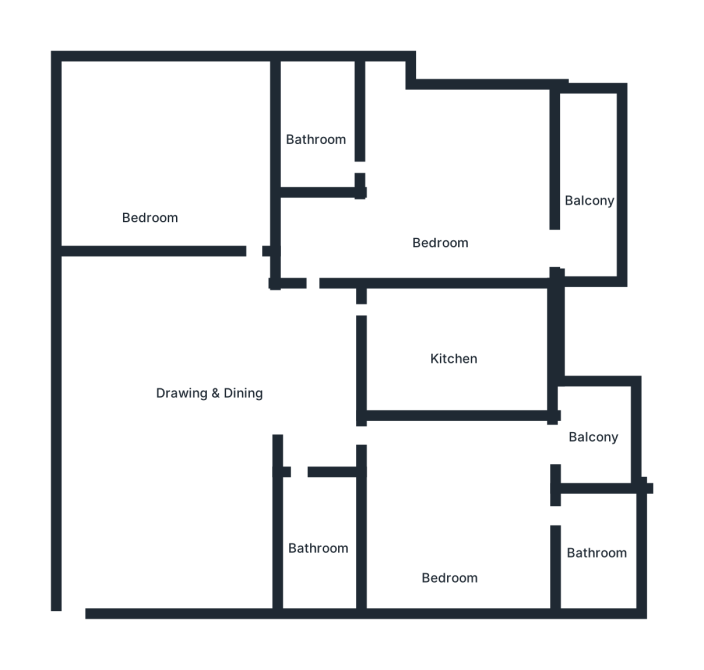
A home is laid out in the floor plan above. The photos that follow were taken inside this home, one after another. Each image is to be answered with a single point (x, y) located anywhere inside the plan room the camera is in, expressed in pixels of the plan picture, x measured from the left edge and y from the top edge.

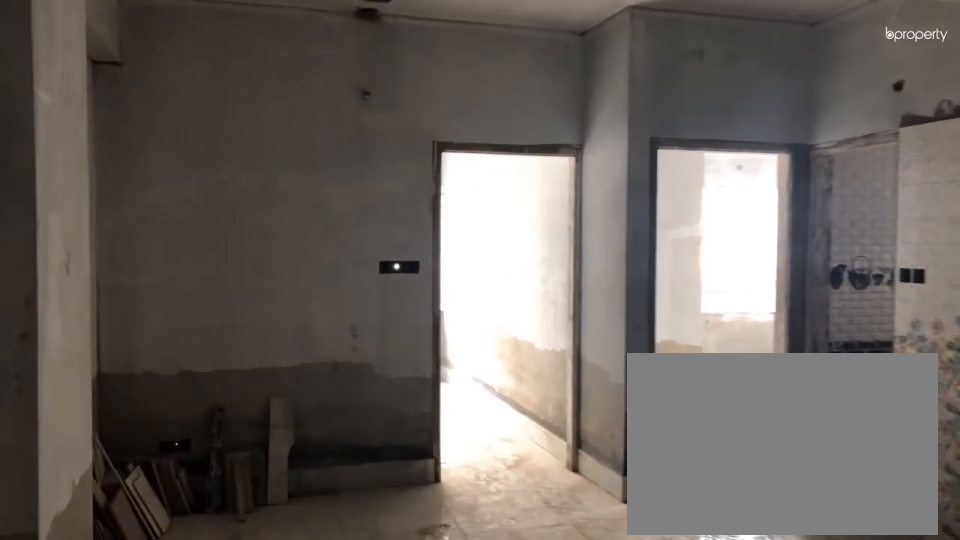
(93, 584)
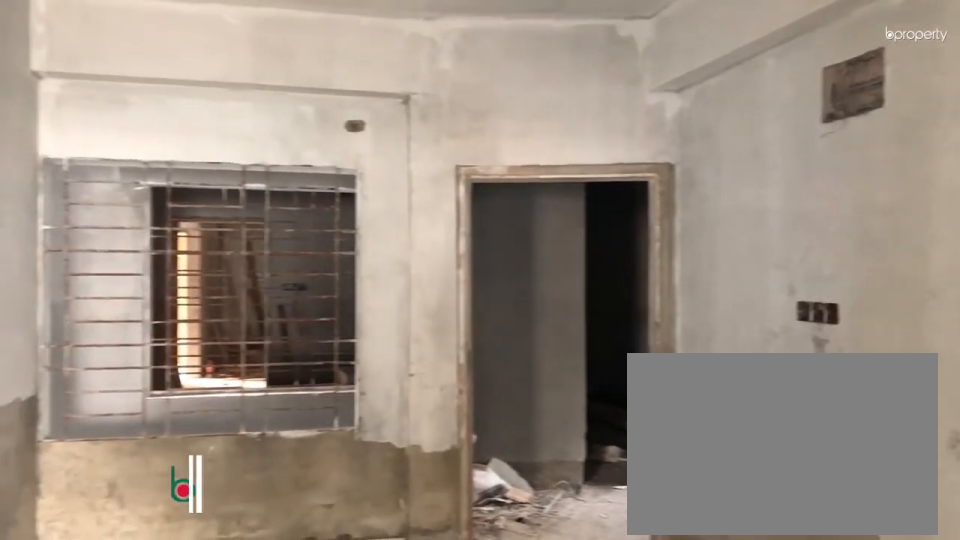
(211, 382)
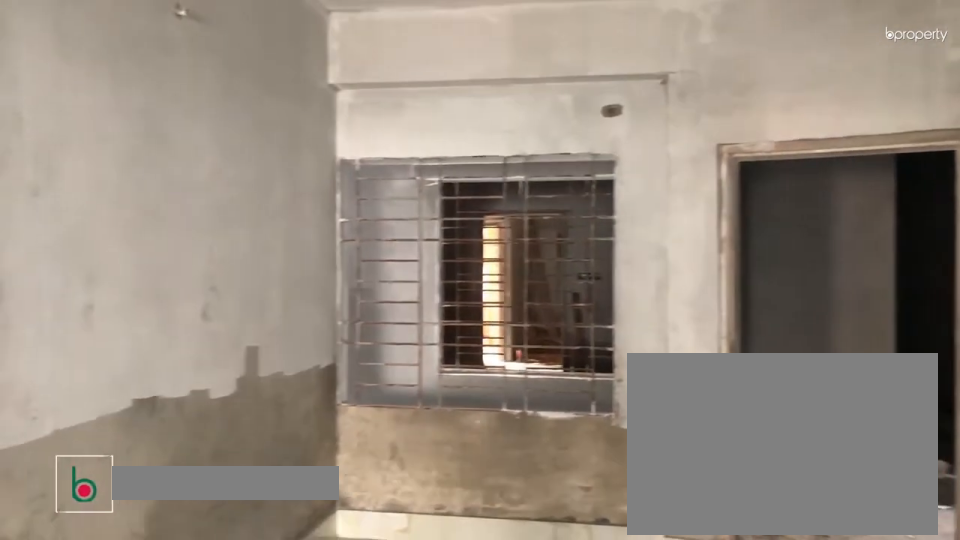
(211, 382)
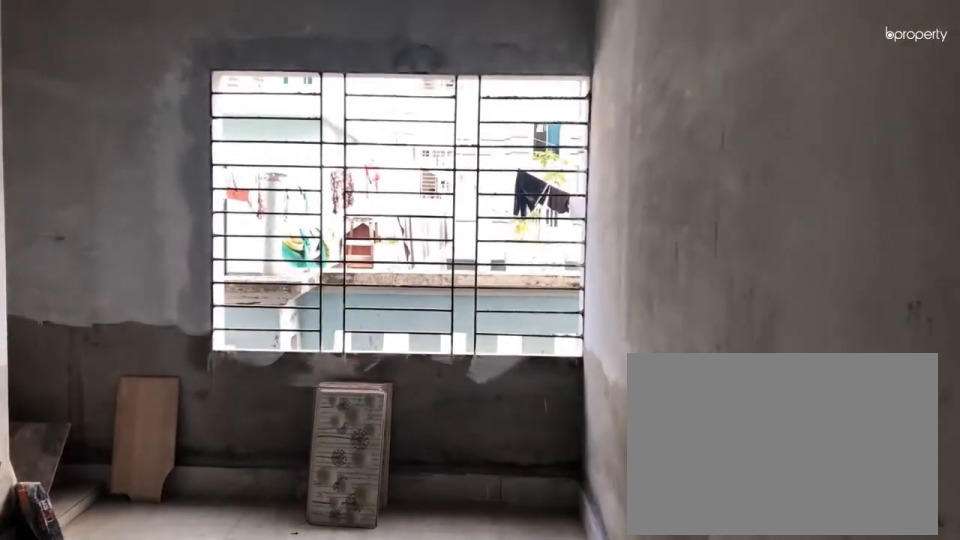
(240, 205)
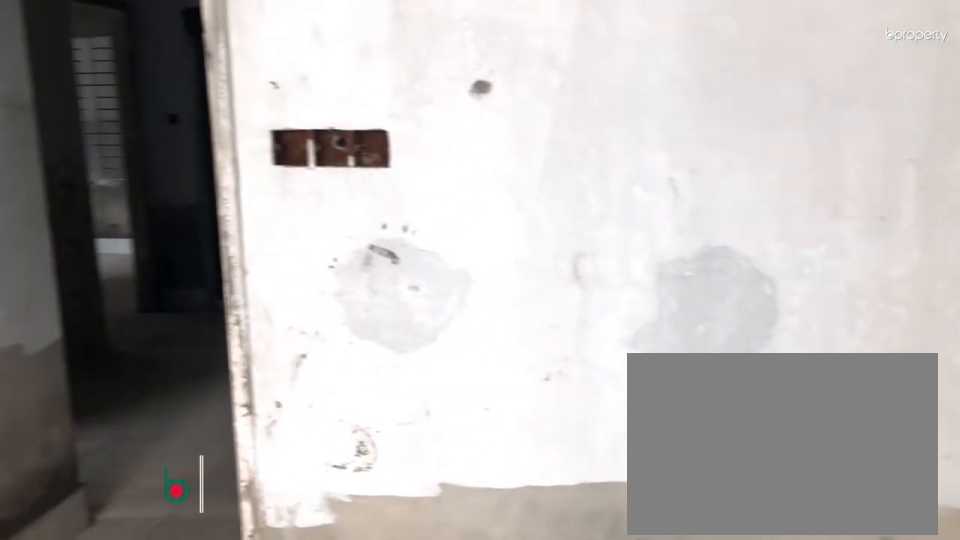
(148, 156)
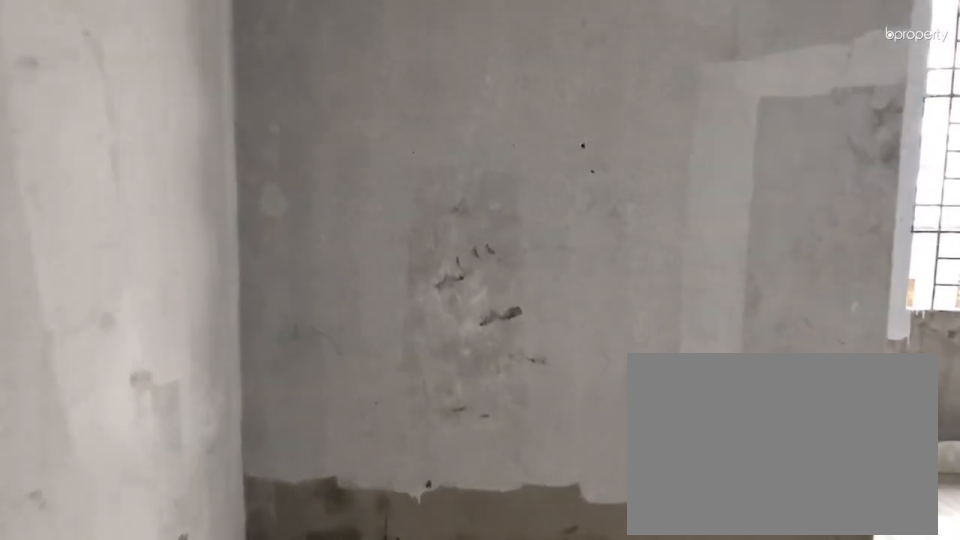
(356, 241)
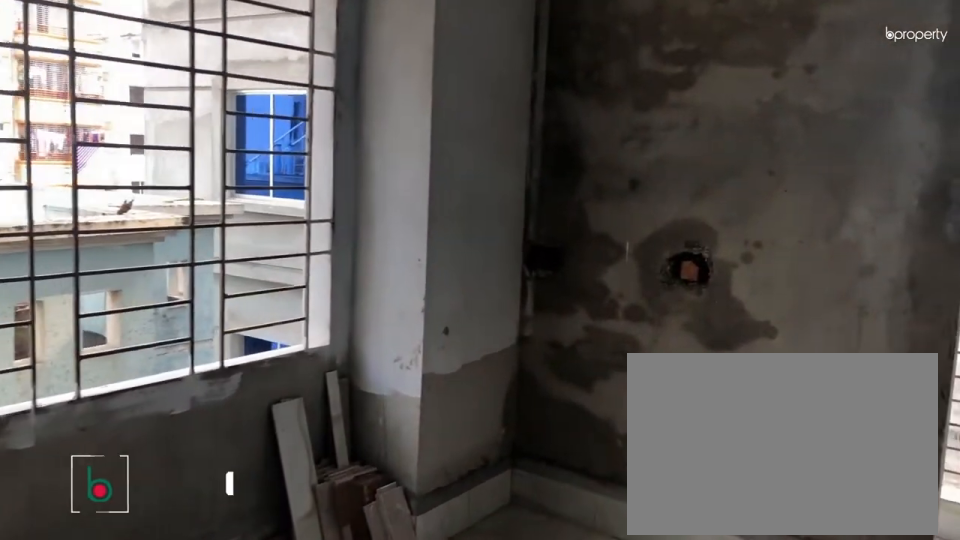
(441, 186)
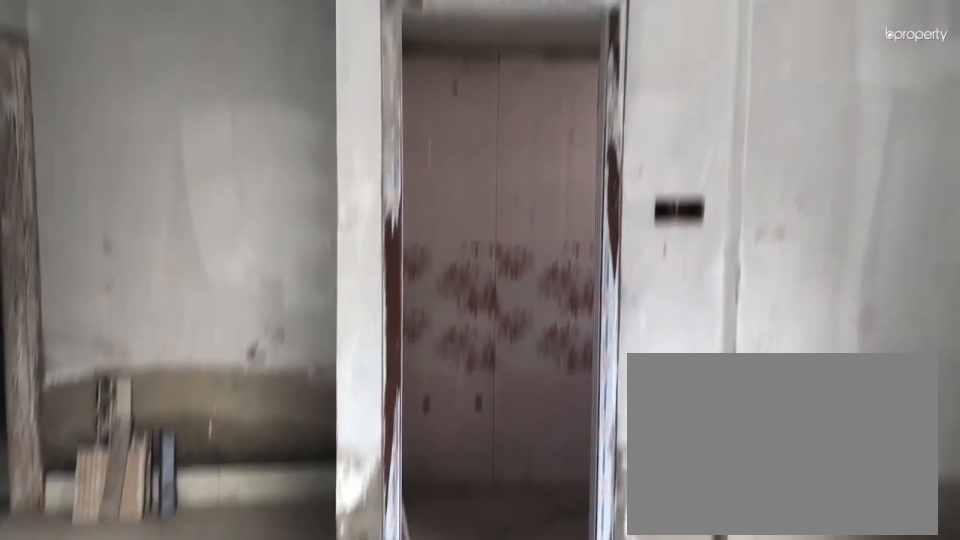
(441, 186)
